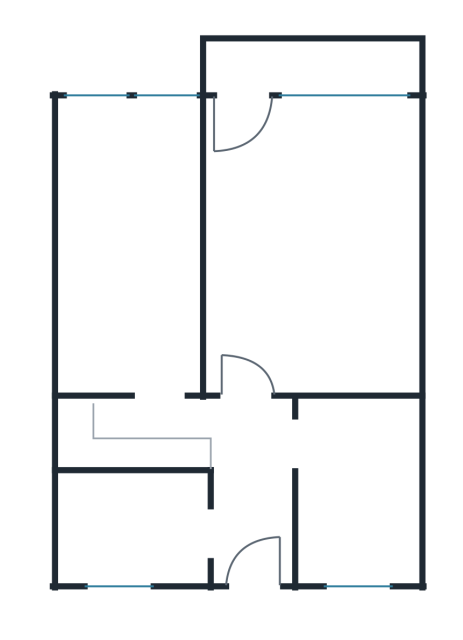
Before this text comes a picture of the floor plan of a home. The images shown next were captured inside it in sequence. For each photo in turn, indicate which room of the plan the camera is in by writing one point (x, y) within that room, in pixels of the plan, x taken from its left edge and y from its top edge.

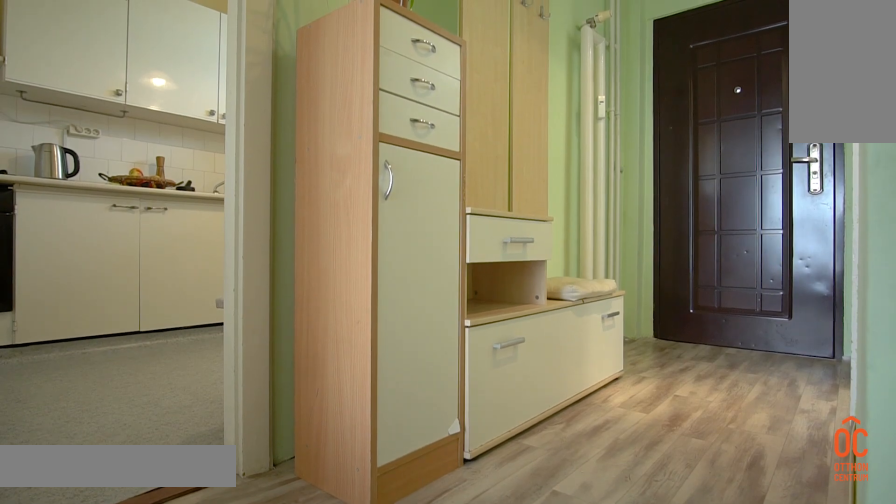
(250, 486)
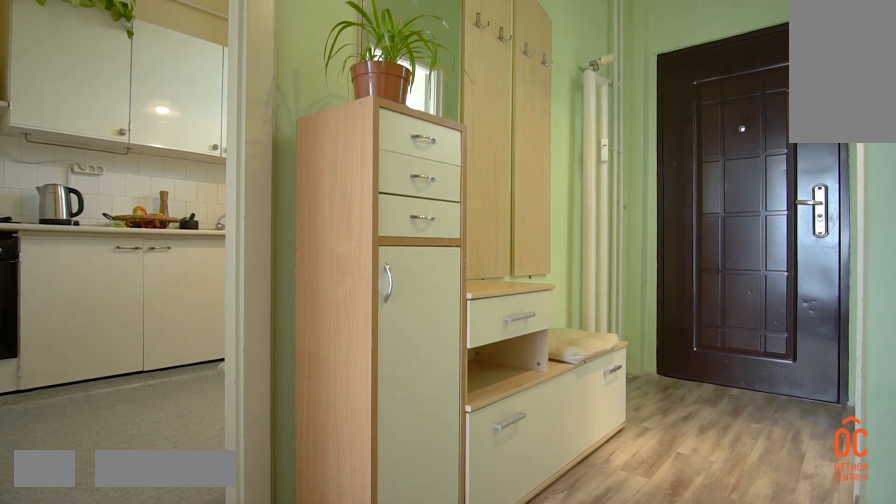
(250, 486)
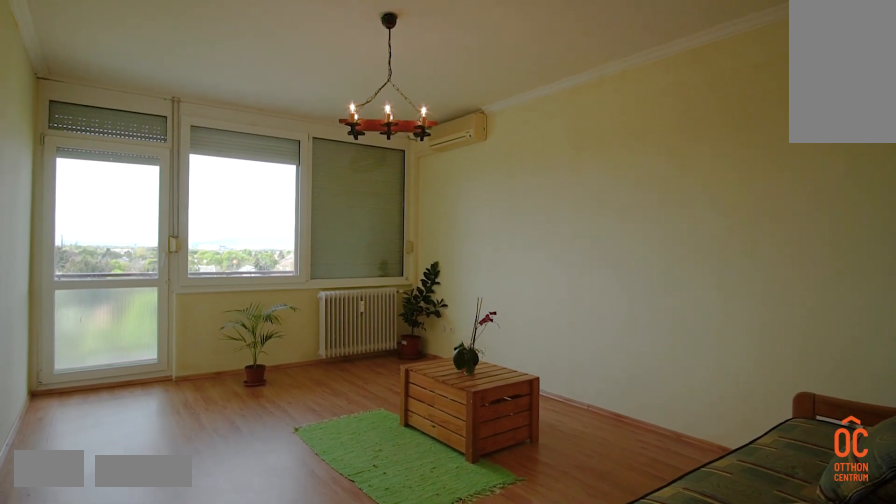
(320, 252)
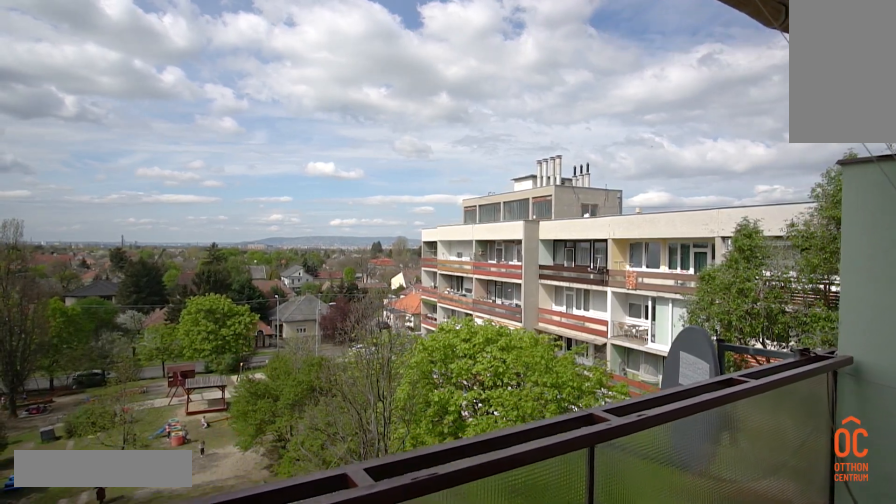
(322, 68)
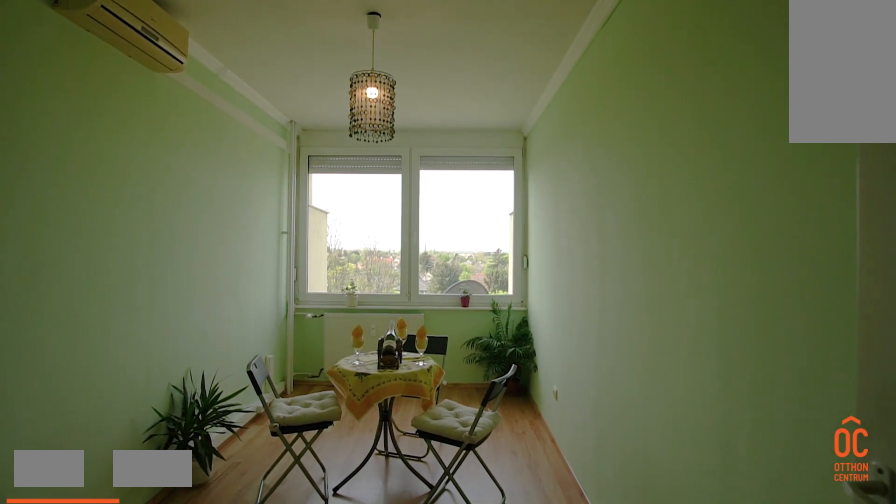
(135, 240)
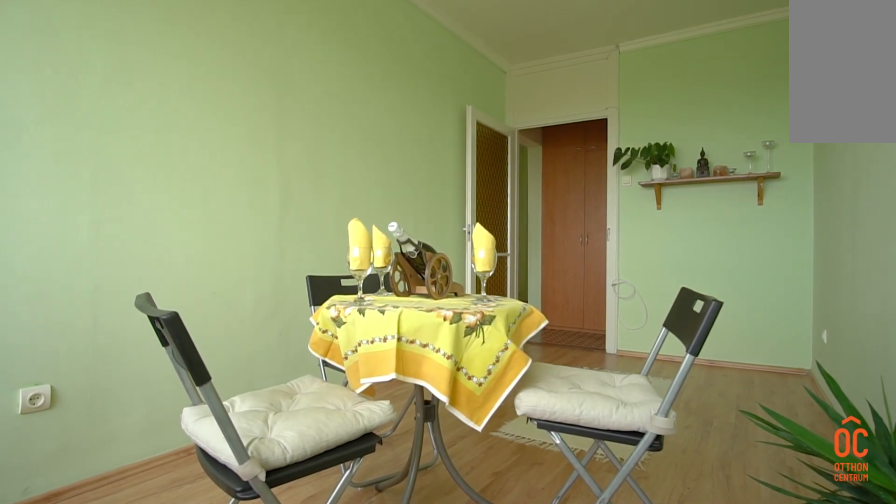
(136, 240)
